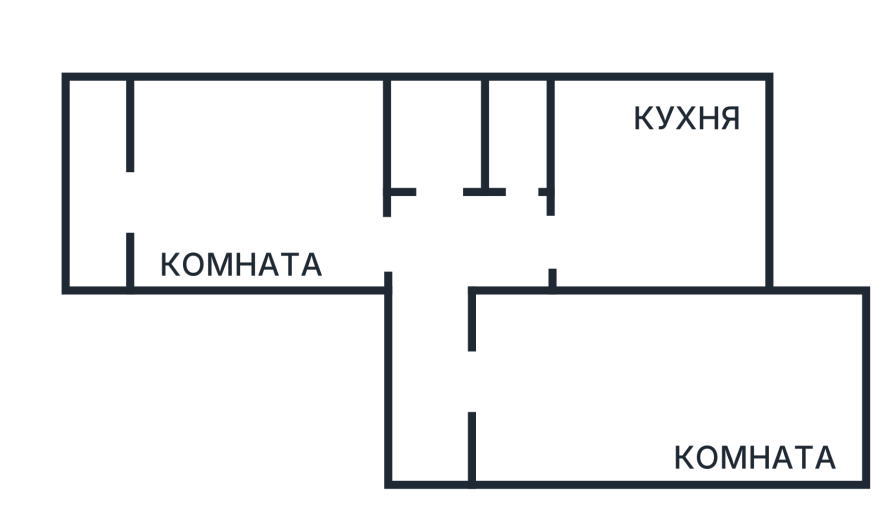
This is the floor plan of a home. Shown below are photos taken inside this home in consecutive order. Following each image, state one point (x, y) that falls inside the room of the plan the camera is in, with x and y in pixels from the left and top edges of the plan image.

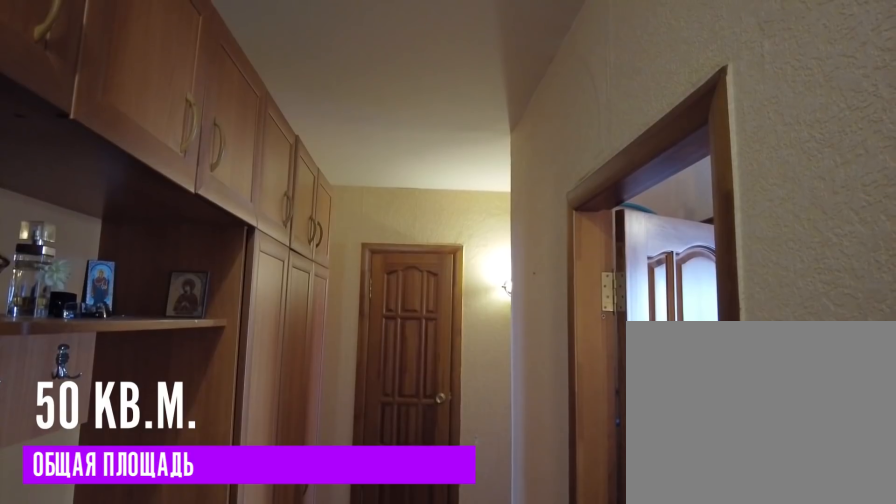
(441, 445)
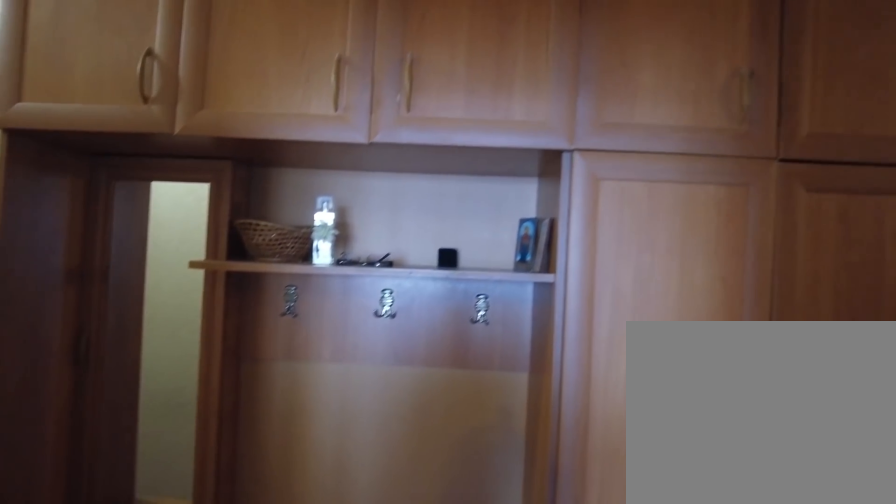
(441, 445)
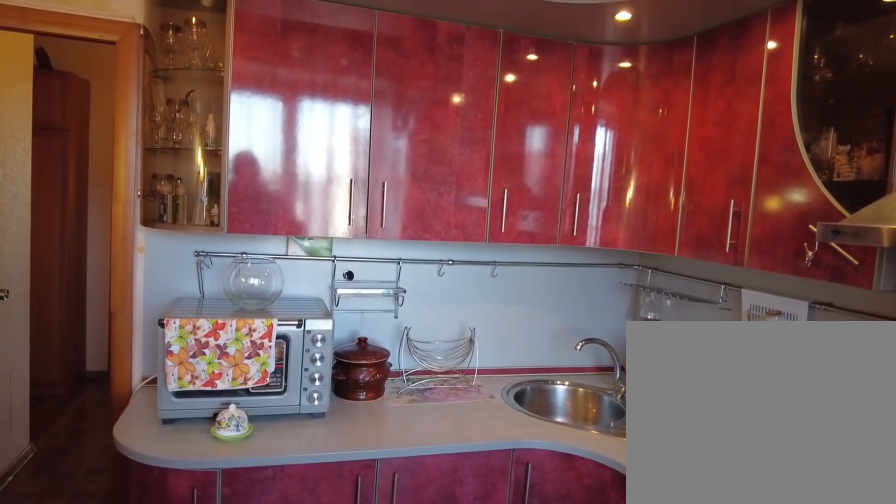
(603, 246)
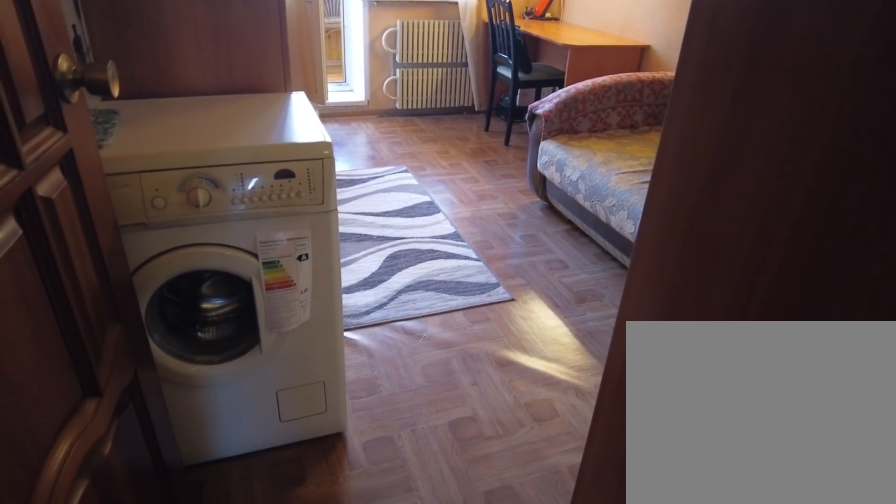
(413, 236)
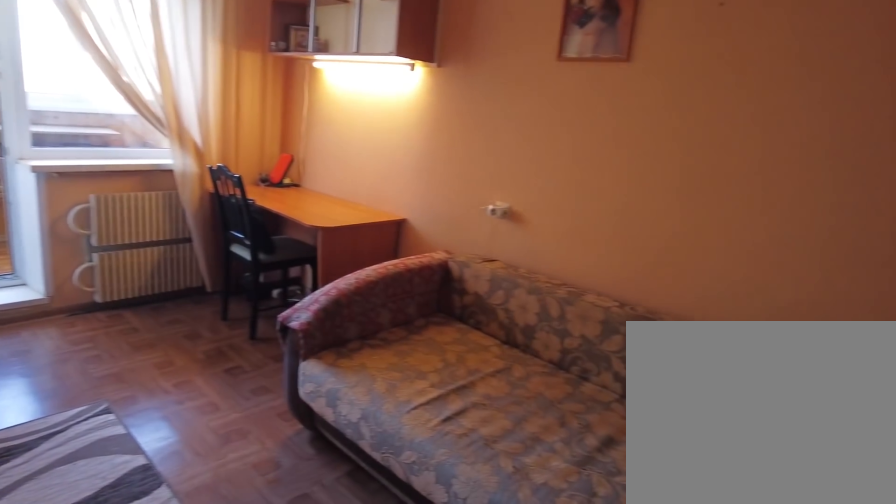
(285, 214)
